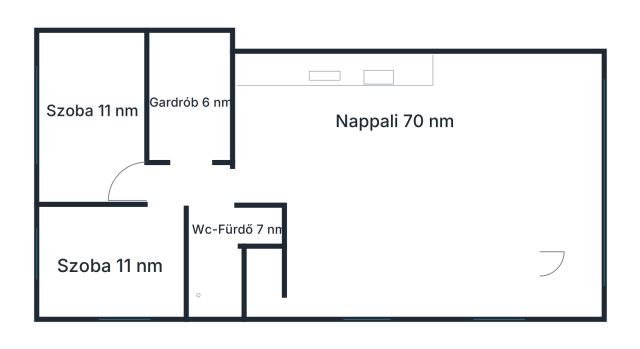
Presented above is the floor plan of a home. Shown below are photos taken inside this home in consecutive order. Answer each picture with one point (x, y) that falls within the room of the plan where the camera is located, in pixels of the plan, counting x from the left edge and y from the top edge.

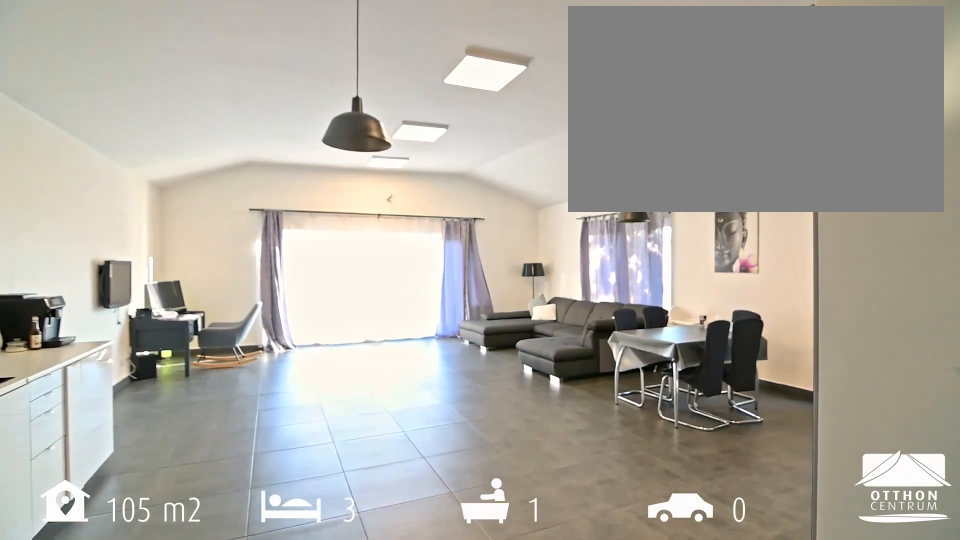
(418, 190)
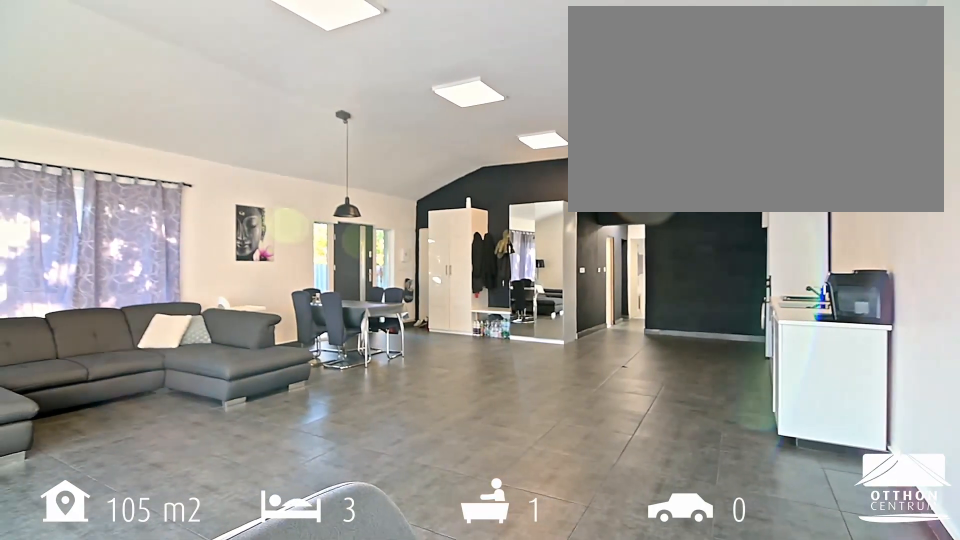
(418, 191)
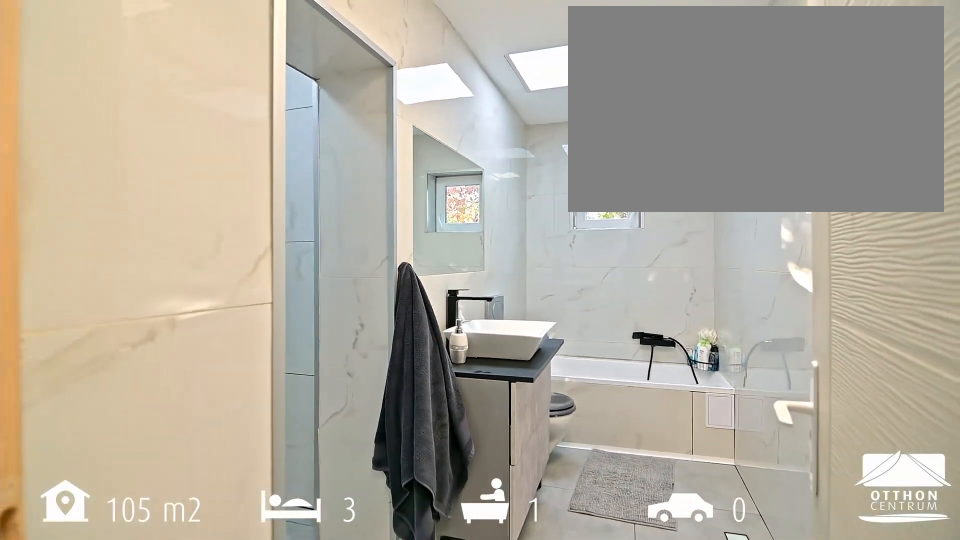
(213, 252)
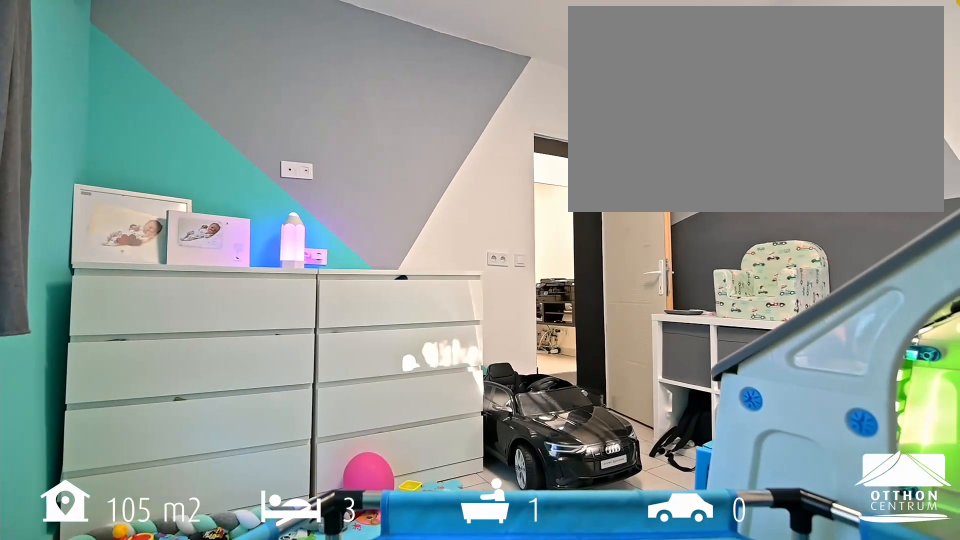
(110, 267)
